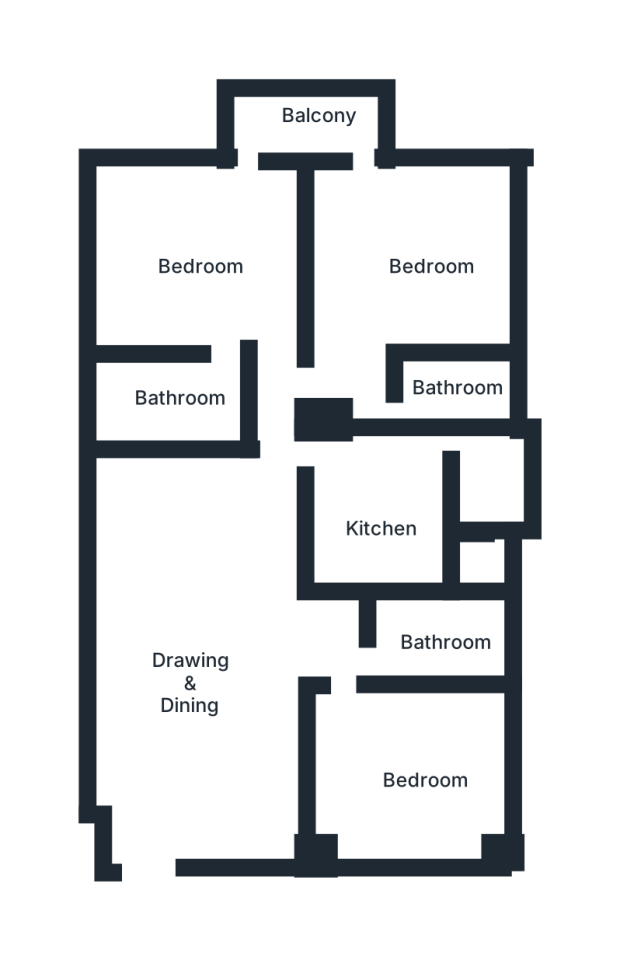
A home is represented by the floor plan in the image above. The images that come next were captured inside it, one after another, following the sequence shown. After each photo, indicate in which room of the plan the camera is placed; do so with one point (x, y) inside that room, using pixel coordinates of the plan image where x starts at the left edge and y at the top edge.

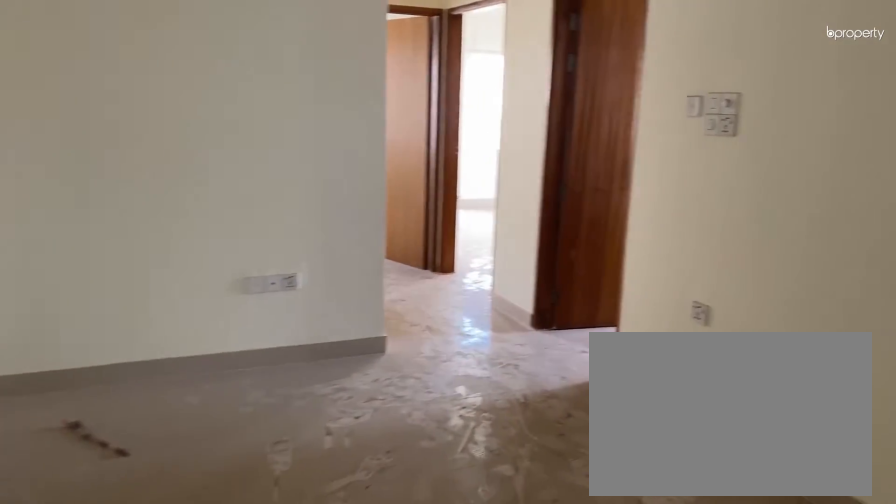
(211, 674)
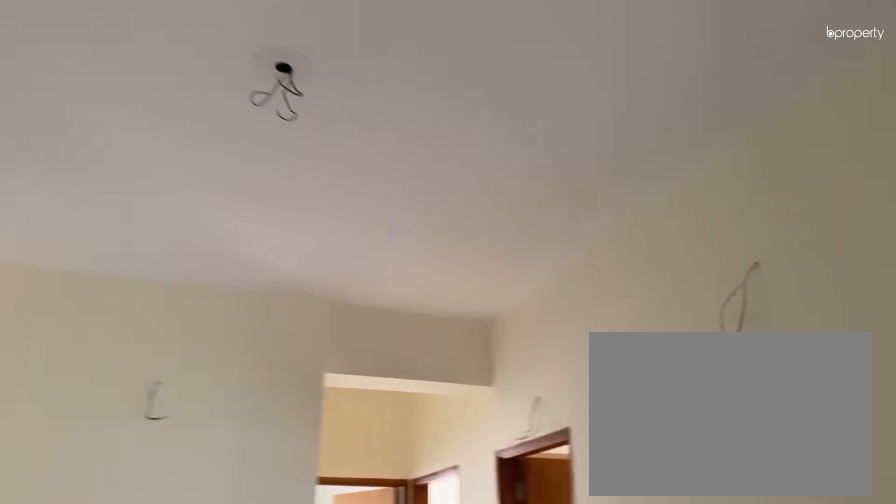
(211, 674)
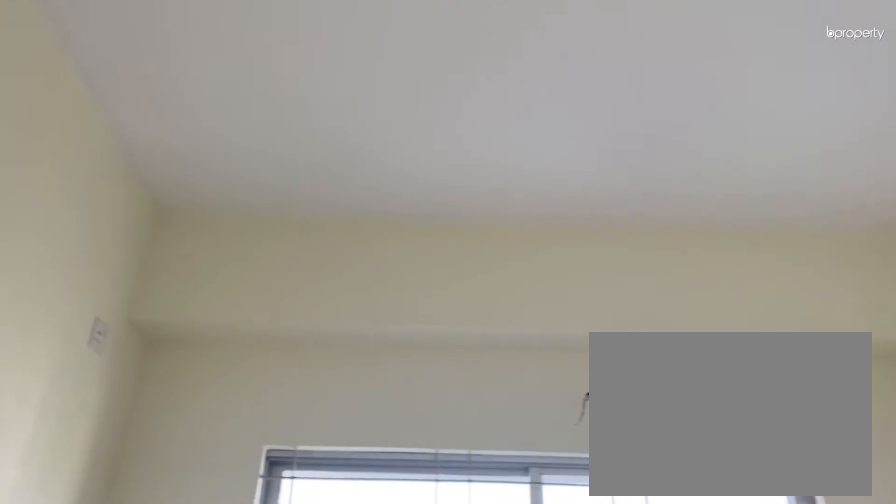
(423, 781)
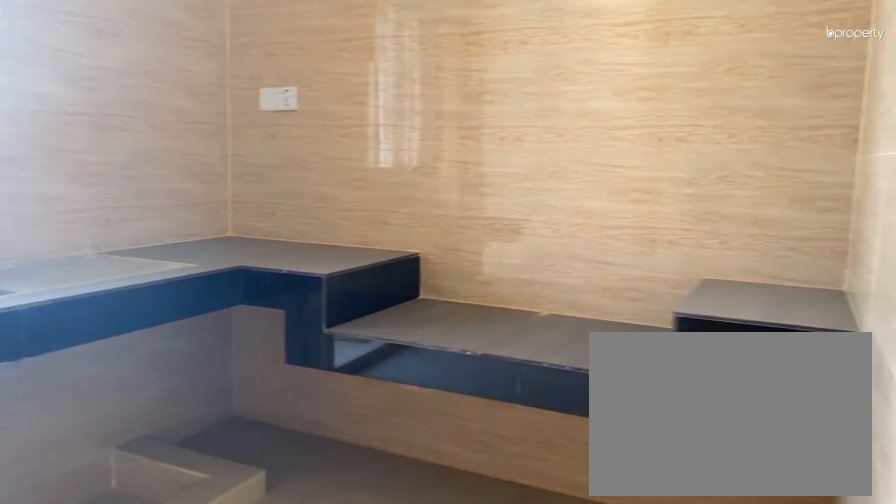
(377, 525)
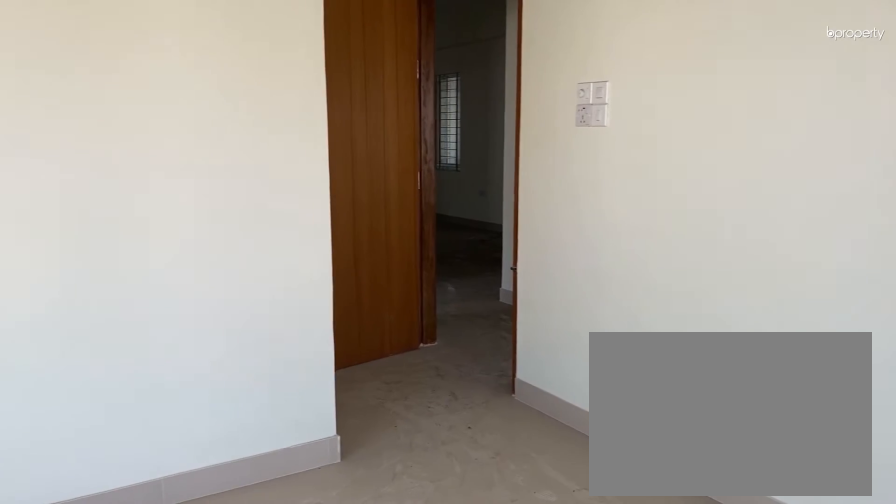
(434, 263)
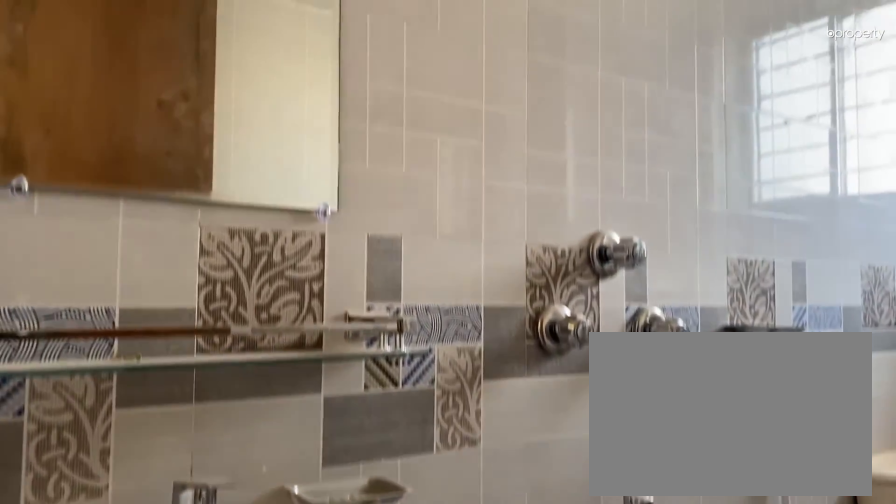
(474, 384)
